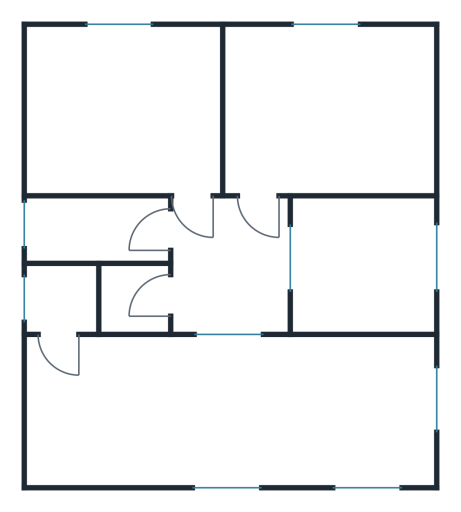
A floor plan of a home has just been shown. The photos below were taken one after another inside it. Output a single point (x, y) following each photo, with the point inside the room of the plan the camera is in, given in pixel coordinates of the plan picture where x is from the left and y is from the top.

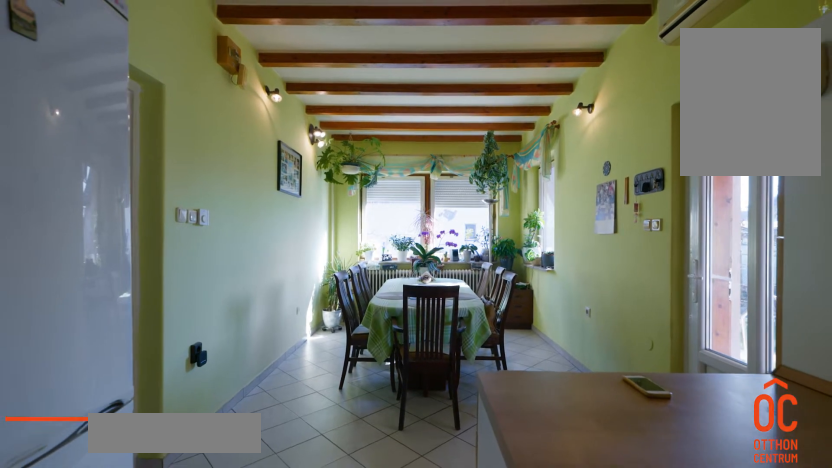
(261, 411)
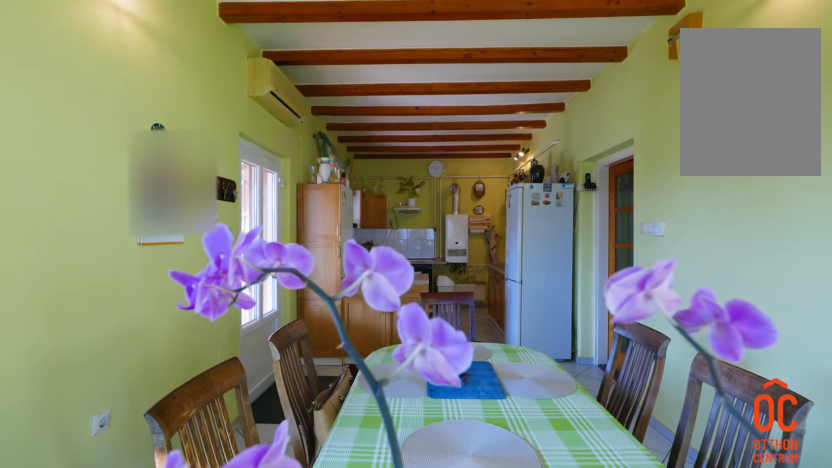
(261, 411)
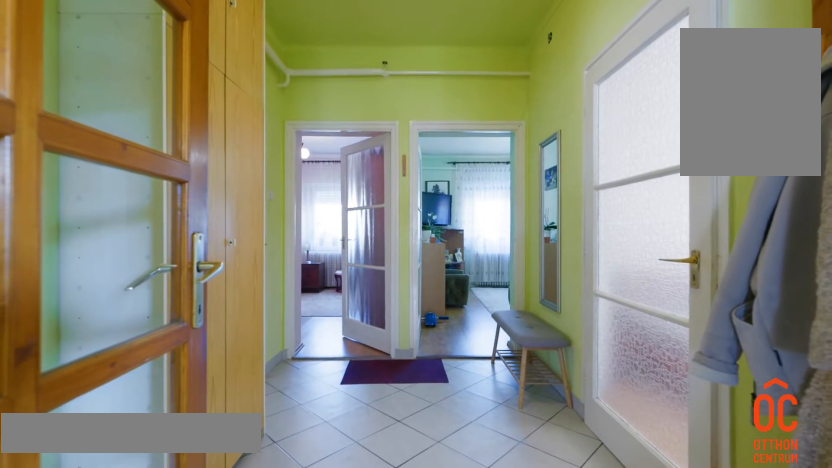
(234, 276)
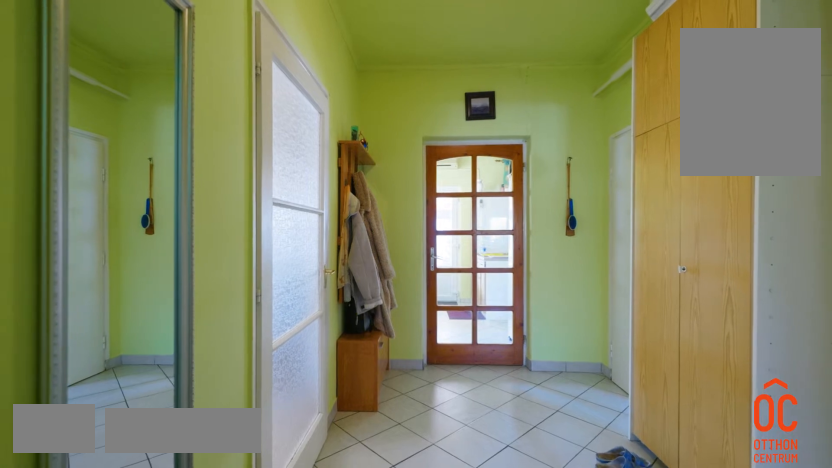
(232, 276)
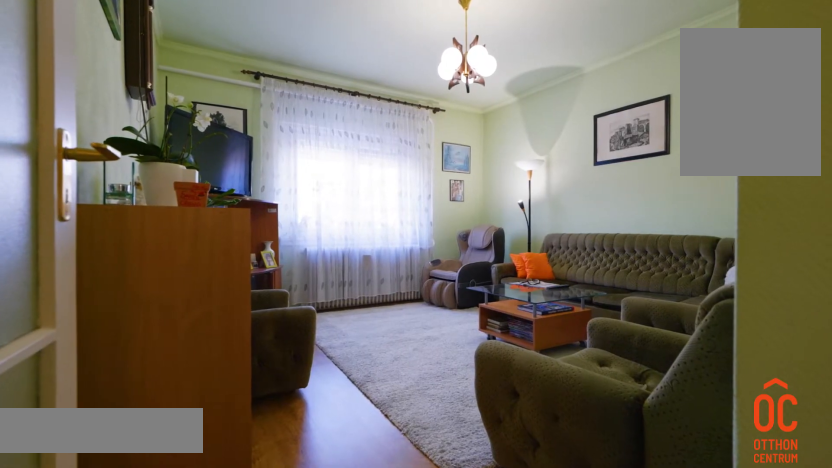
(365, 101)
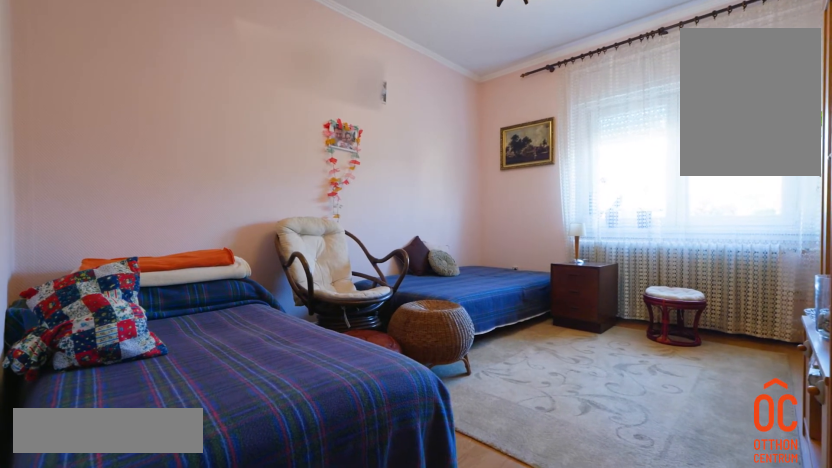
(138, 101)
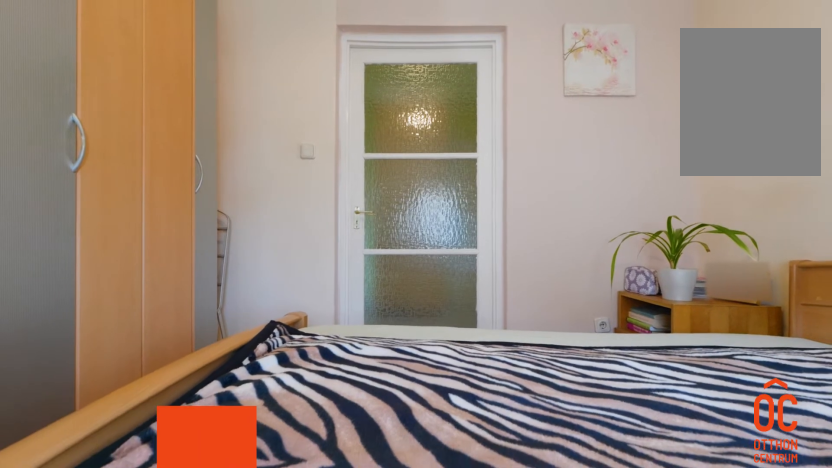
(375, 260)
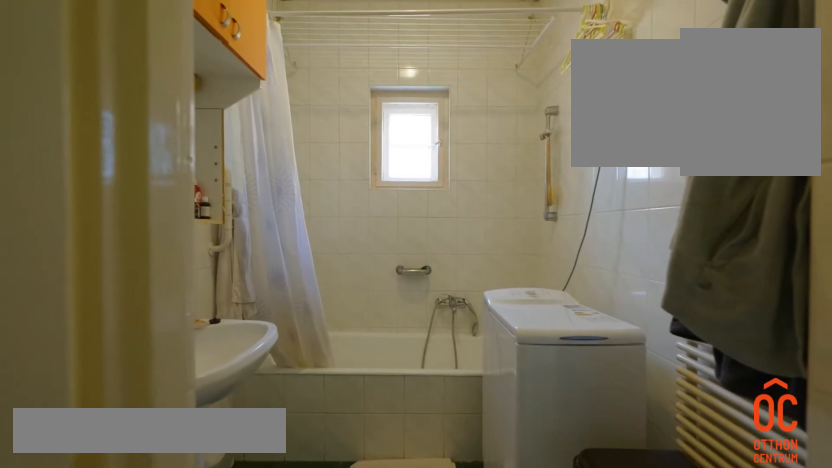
(131, 229)
